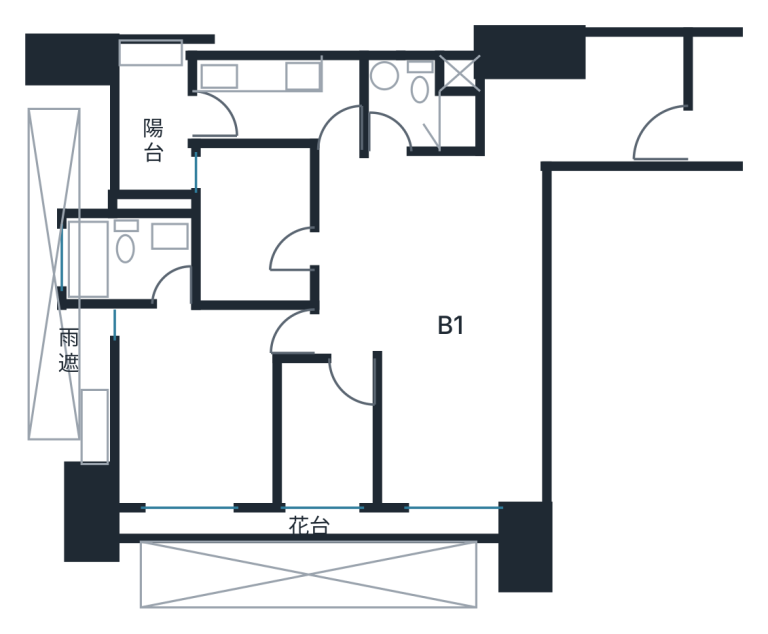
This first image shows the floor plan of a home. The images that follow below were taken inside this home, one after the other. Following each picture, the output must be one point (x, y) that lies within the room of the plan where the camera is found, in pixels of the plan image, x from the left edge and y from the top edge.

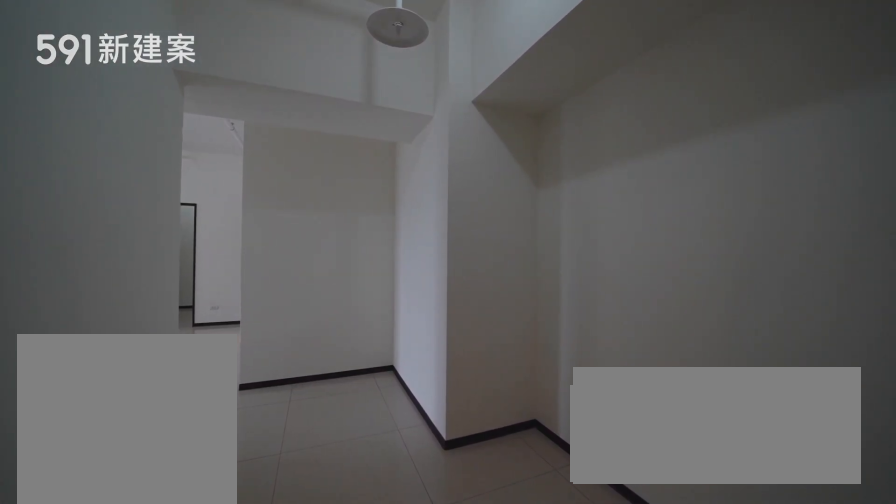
(593, 103)
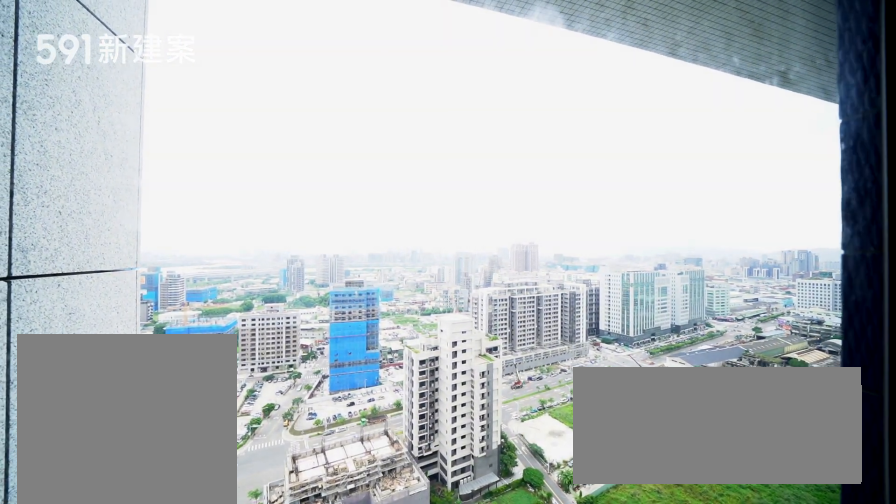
(461, 427)
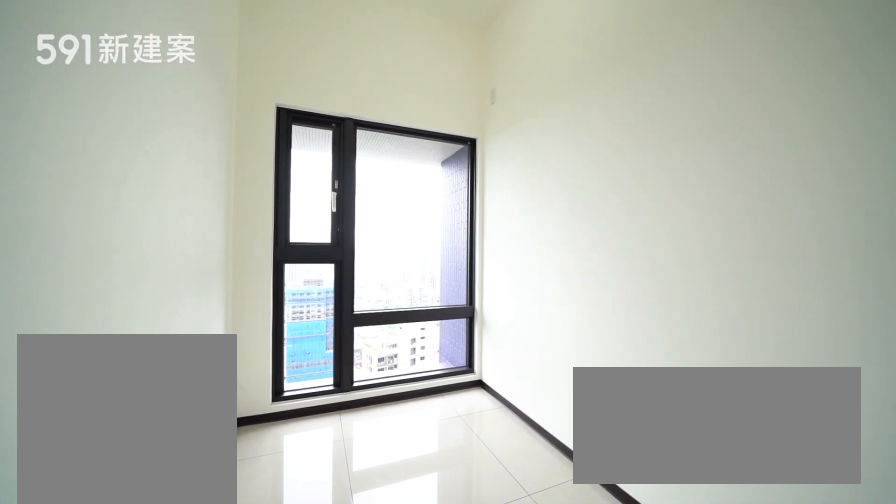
(325, 434)
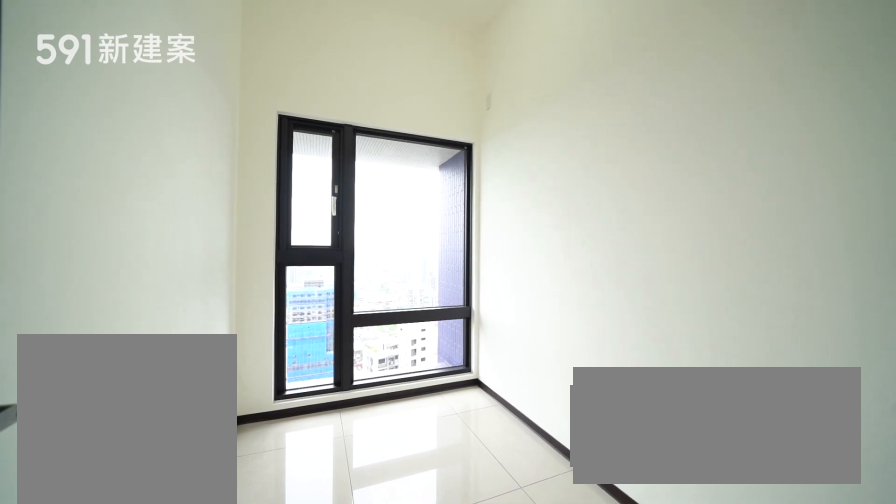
(325, 434)
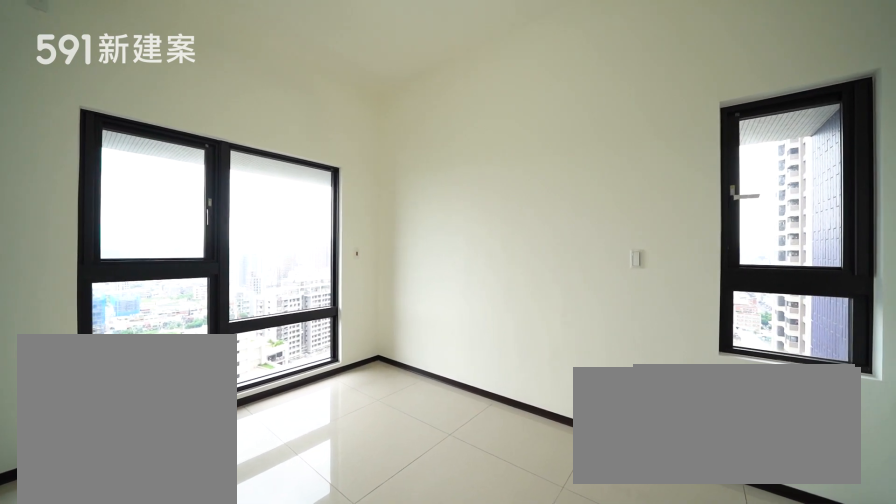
(200, 403)
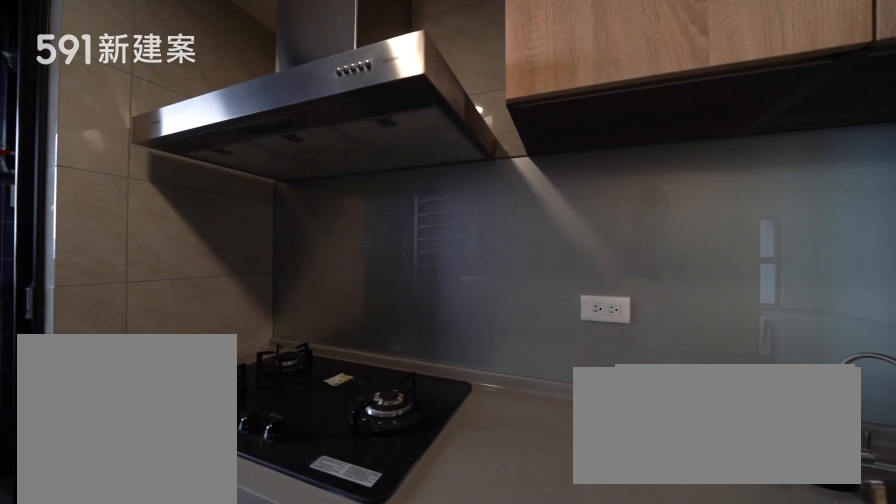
(279, 99)
